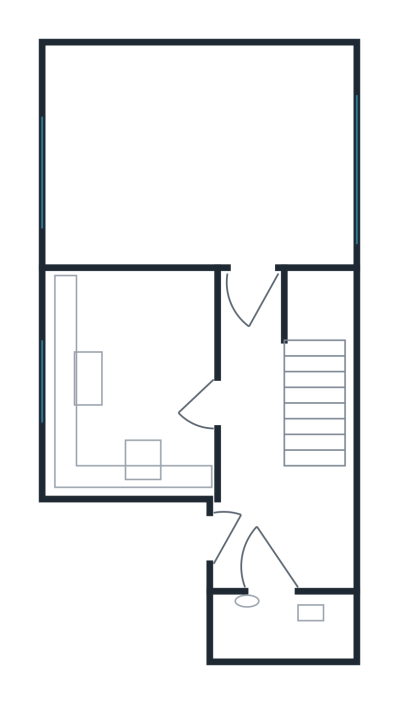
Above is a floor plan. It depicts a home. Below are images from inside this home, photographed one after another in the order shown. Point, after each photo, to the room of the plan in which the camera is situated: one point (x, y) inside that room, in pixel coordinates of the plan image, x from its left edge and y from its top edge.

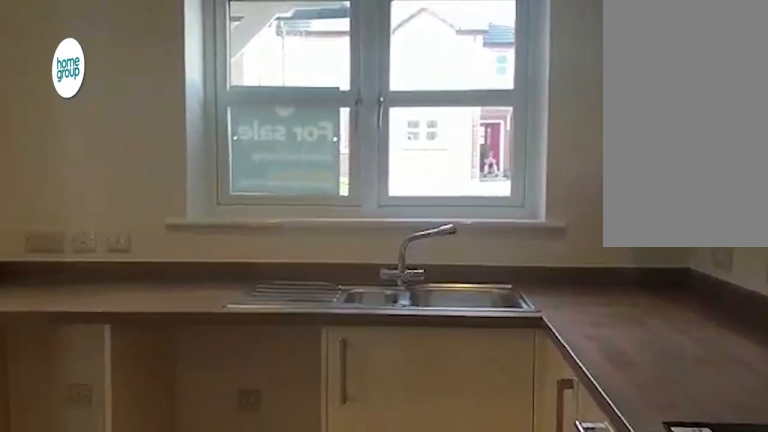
(179, 327)
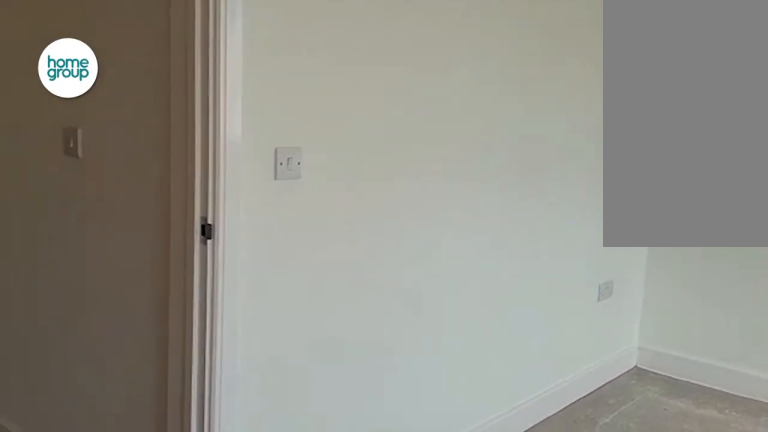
(200, 185)
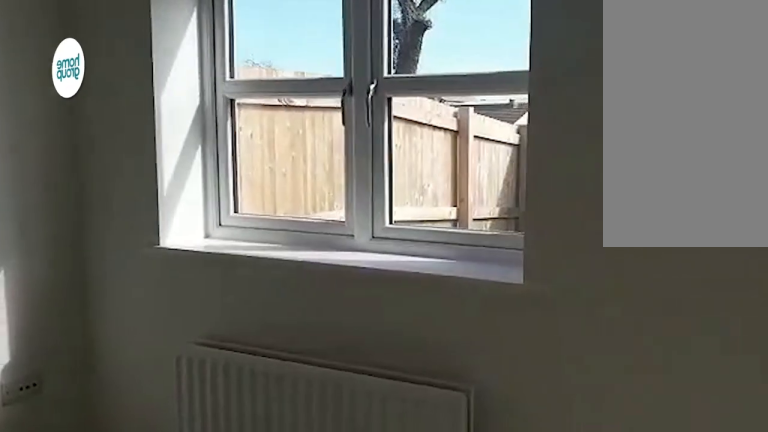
(137, 241)
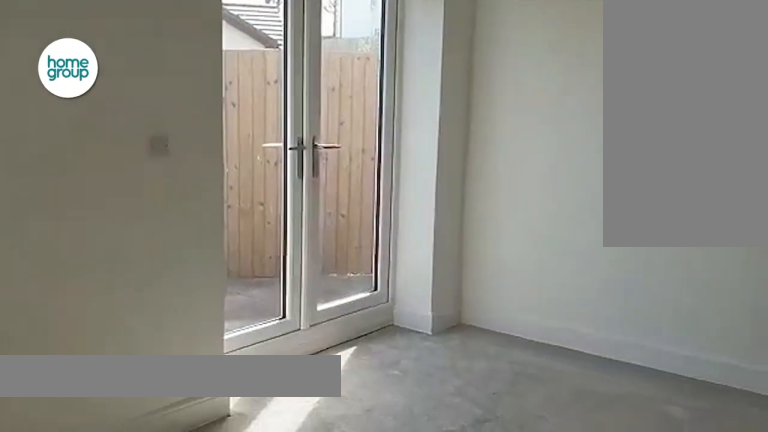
(200, 184)
